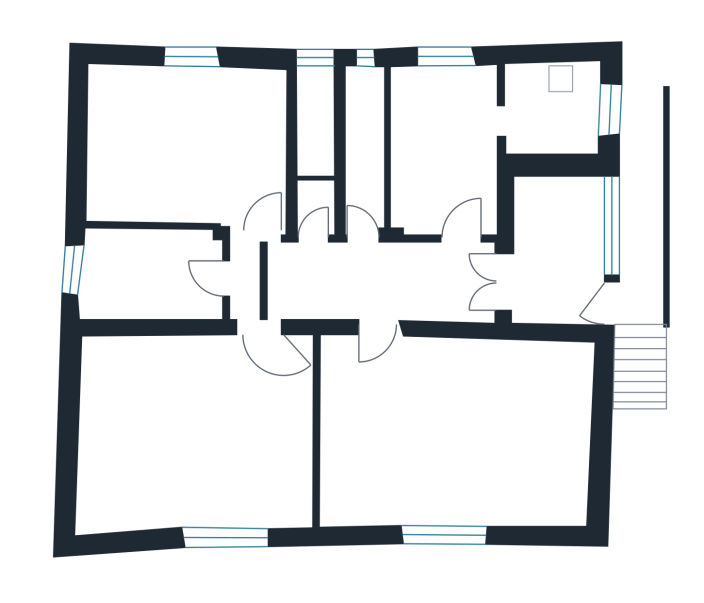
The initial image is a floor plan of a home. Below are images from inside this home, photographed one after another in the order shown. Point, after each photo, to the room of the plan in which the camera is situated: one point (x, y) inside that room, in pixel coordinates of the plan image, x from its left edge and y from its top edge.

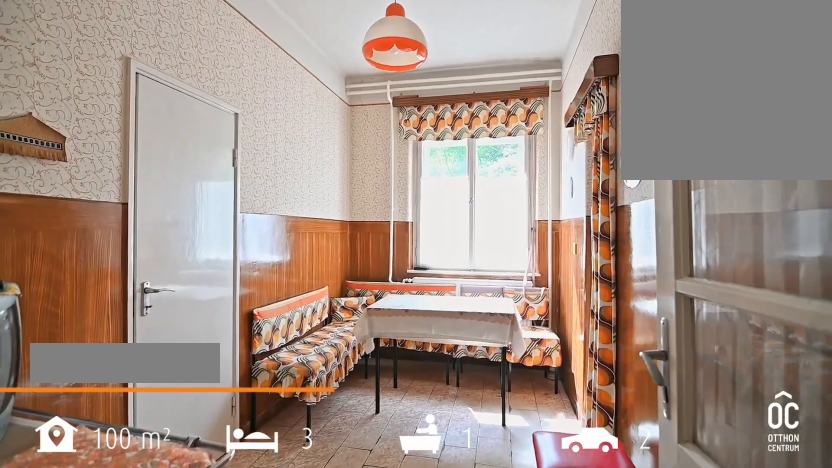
(443, 152)
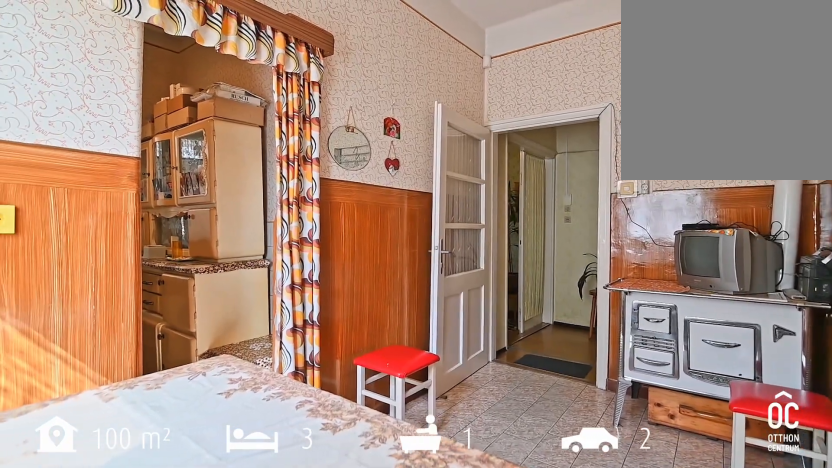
(443, 152)
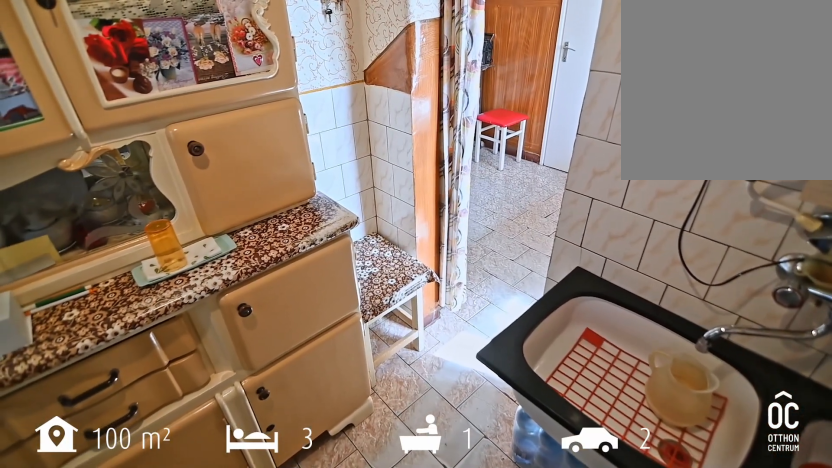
(551, 106)
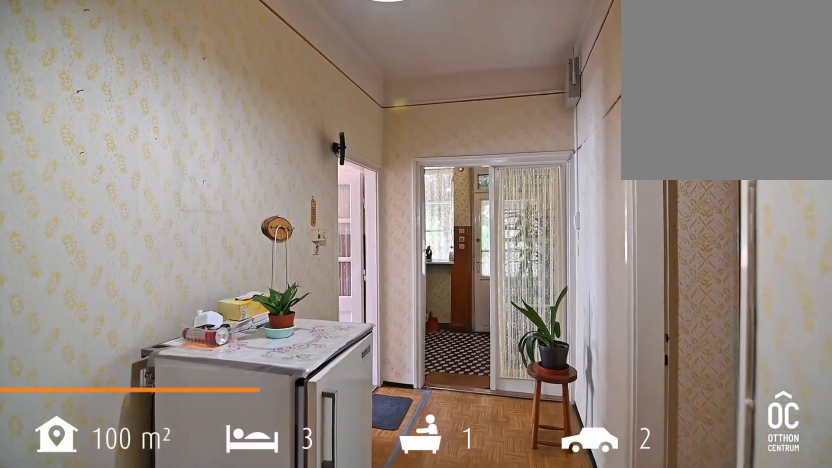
(380, 278)
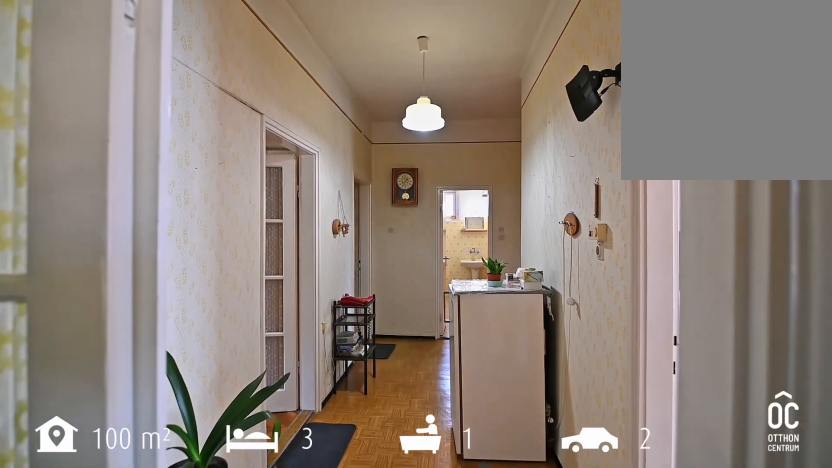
(380, 278)
